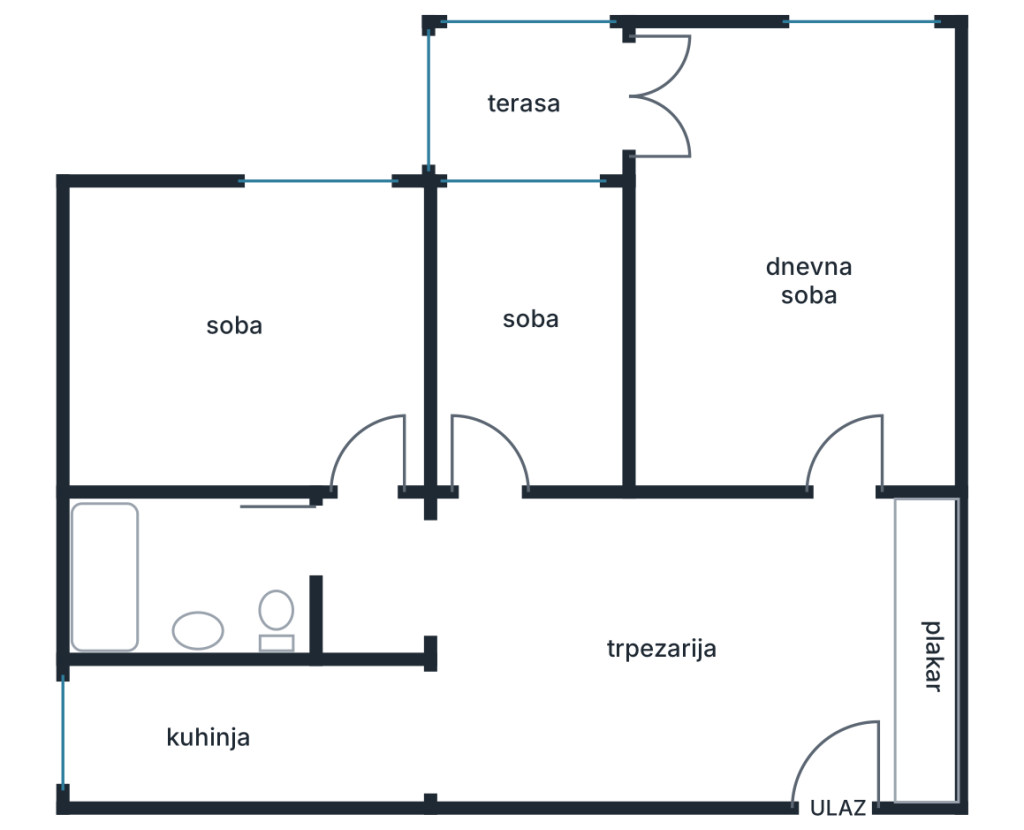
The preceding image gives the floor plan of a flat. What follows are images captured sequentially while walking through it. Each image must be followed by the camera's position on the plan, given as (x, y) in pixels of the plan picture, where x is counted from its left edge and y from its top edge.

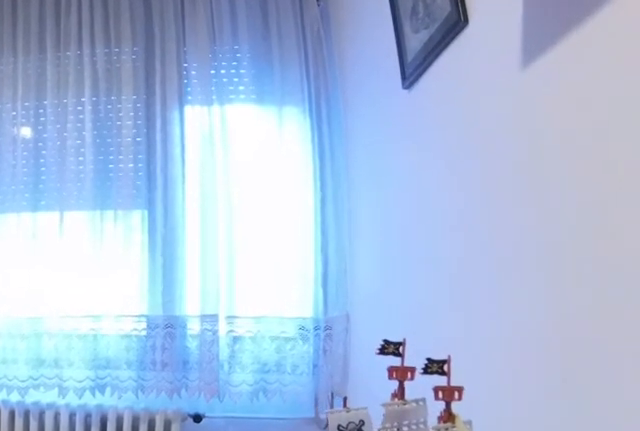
(382, 420)
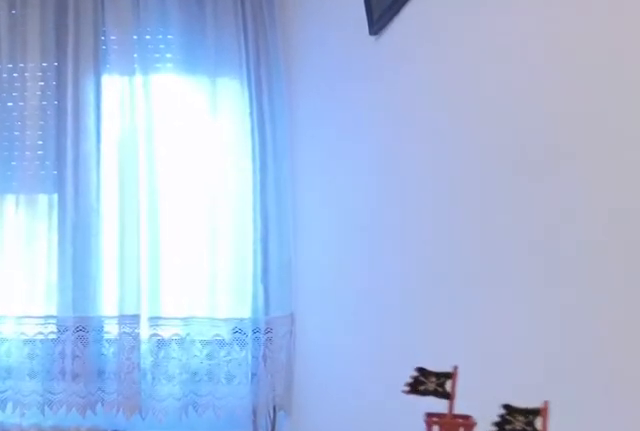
(382, 393)
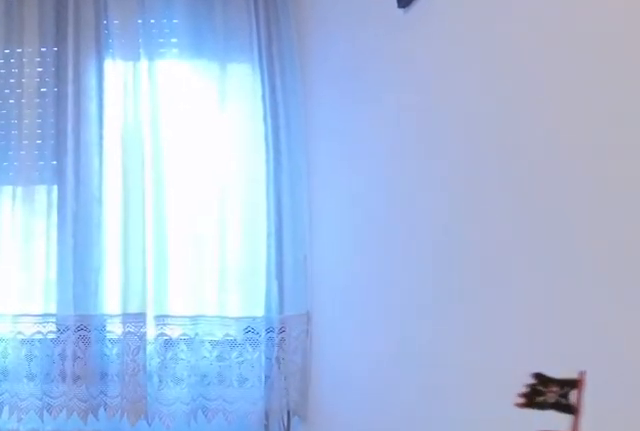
(383, 383)
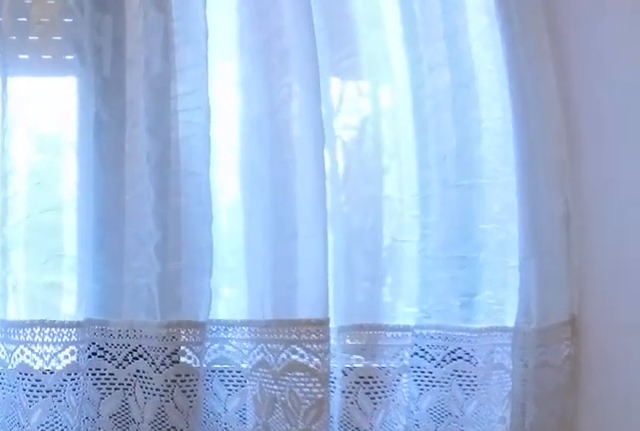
(382, 265)
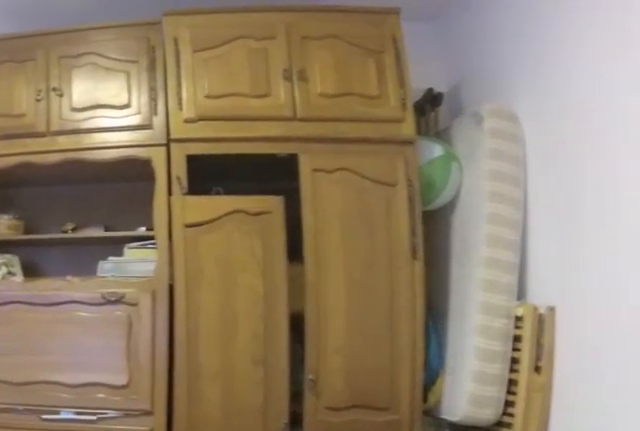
(244, 226)
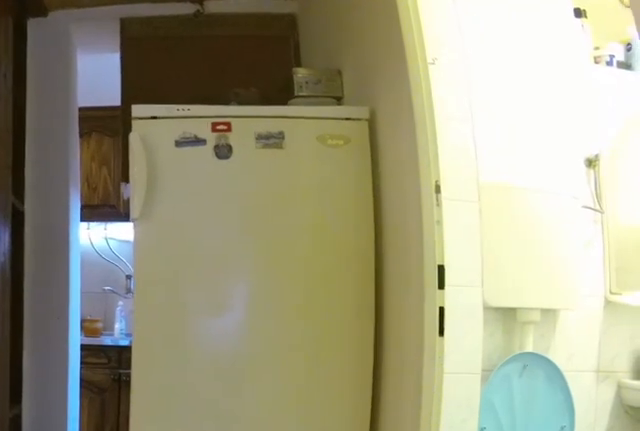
(364, 427)
